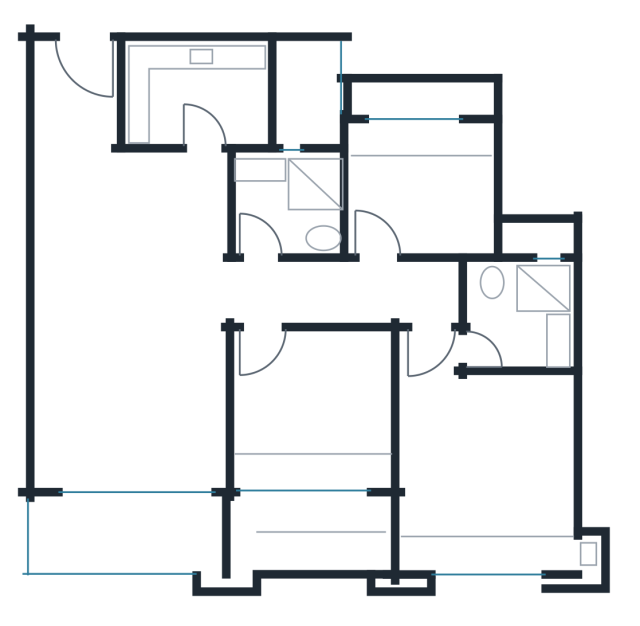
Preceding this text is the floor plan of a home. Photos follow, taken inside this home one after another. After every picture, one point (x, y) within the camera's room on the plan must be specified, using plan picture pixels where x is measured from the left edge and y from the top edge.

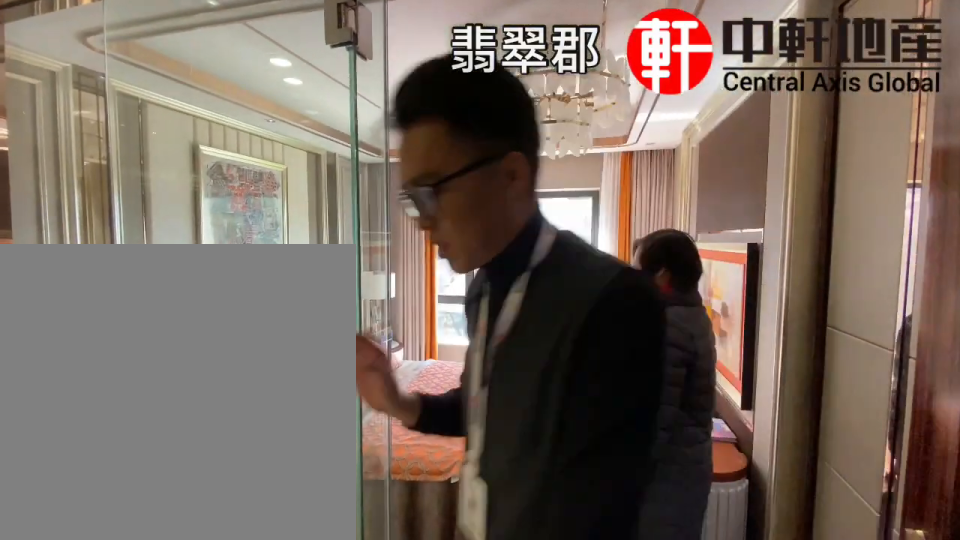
(500, 518)
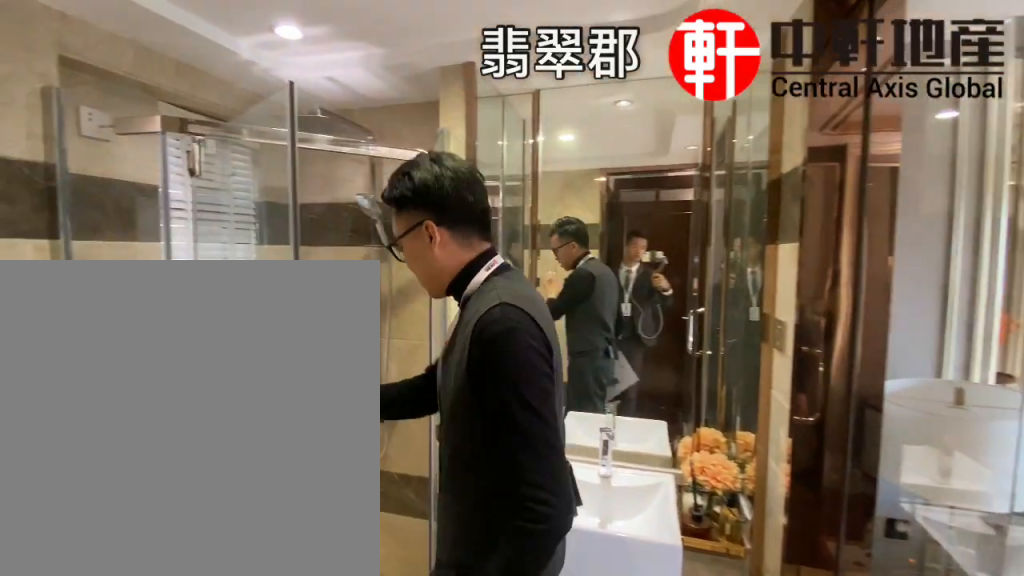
(522, 310)
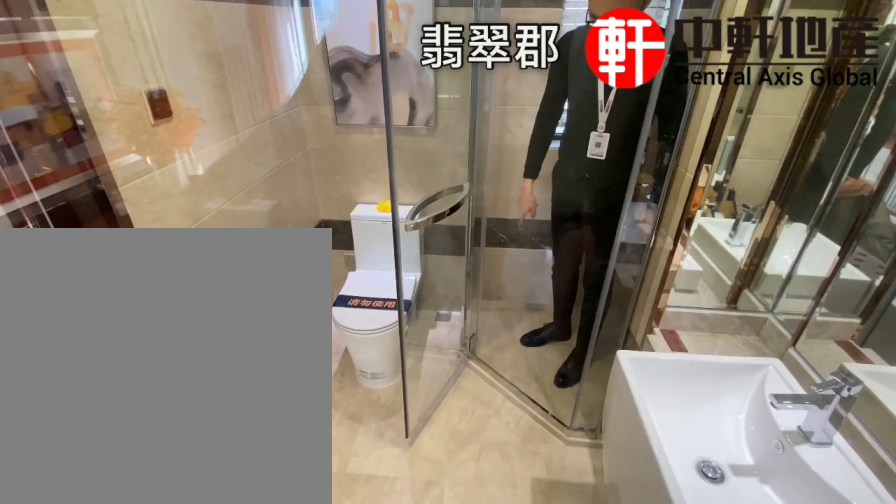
(522, 310)
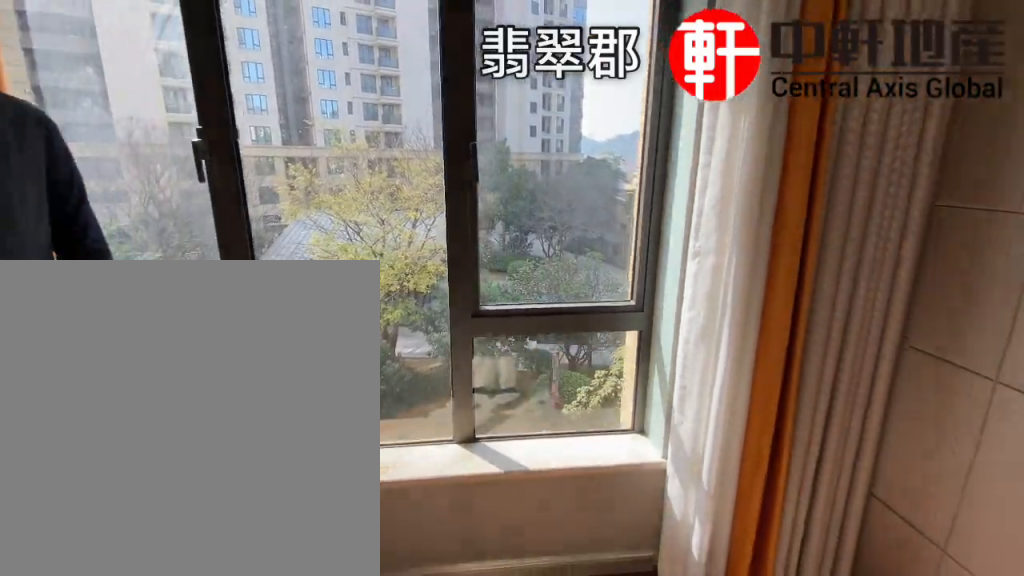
(489, 455)
